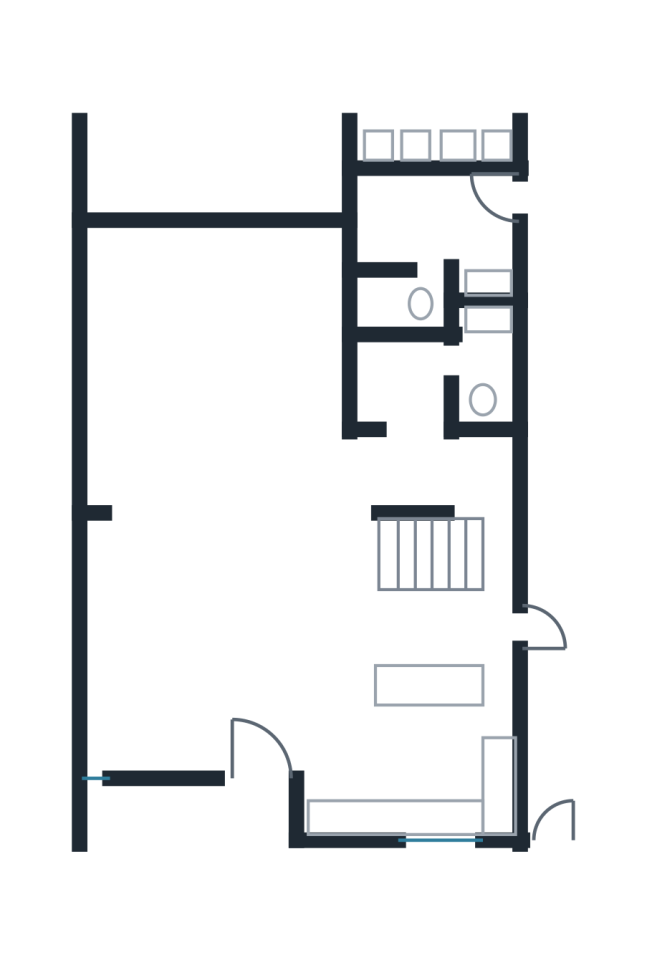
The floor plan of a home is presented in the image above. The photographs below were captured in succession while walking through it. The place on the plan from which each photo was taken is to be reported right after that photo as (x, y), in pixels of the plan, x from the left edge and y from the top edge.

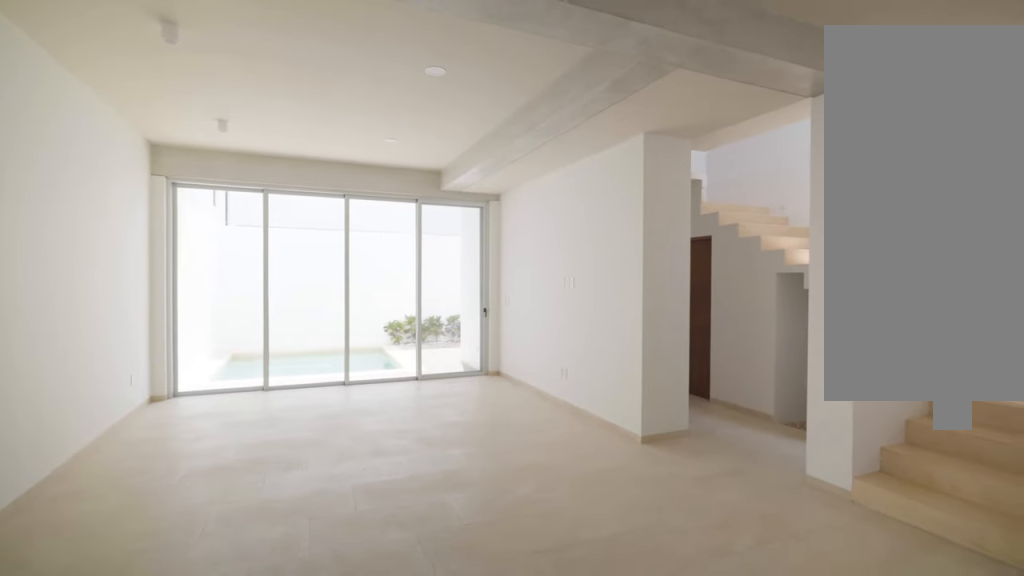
(236, 753)
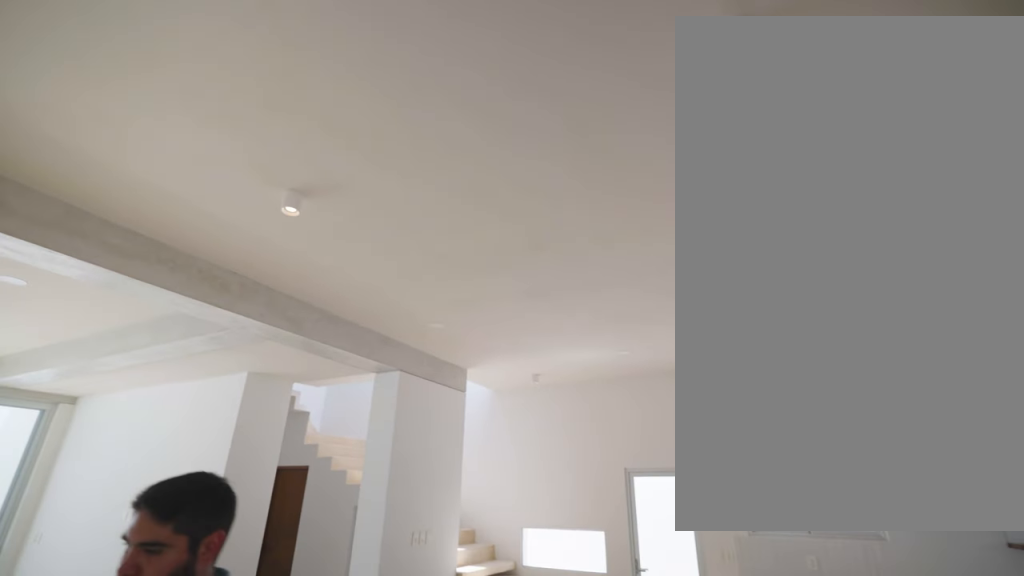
(128, 737)
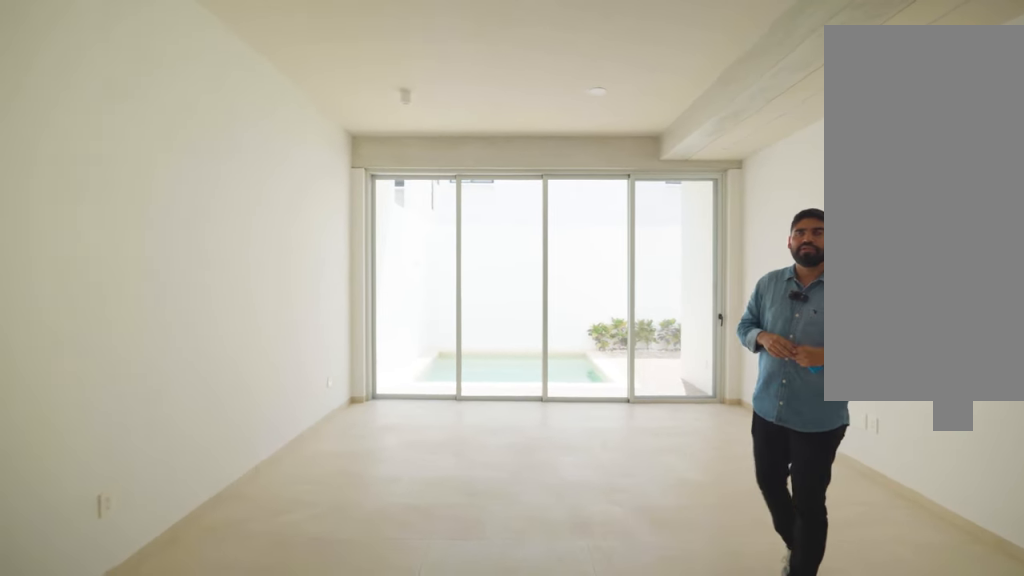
(173, 526)
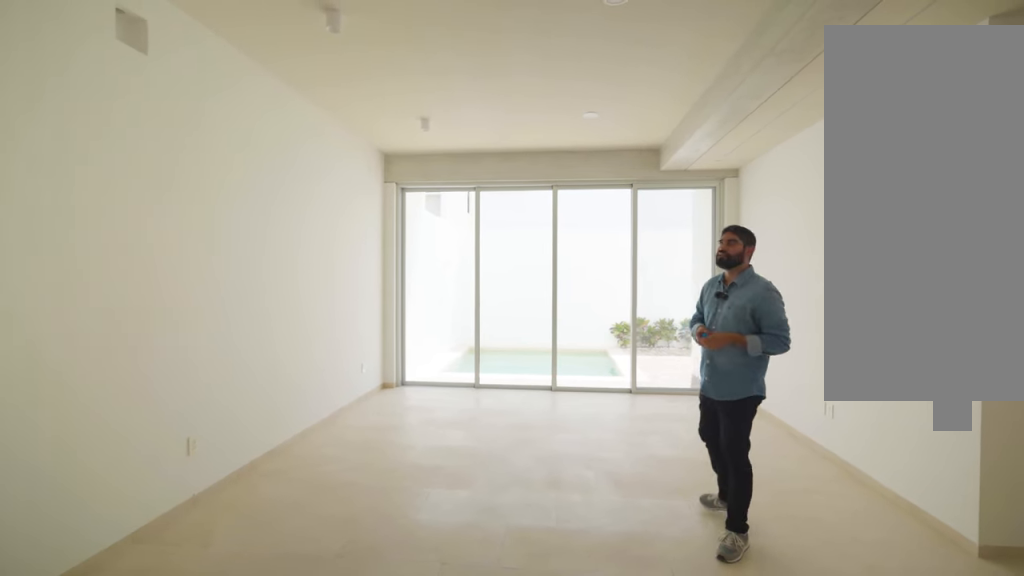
(174, 526)
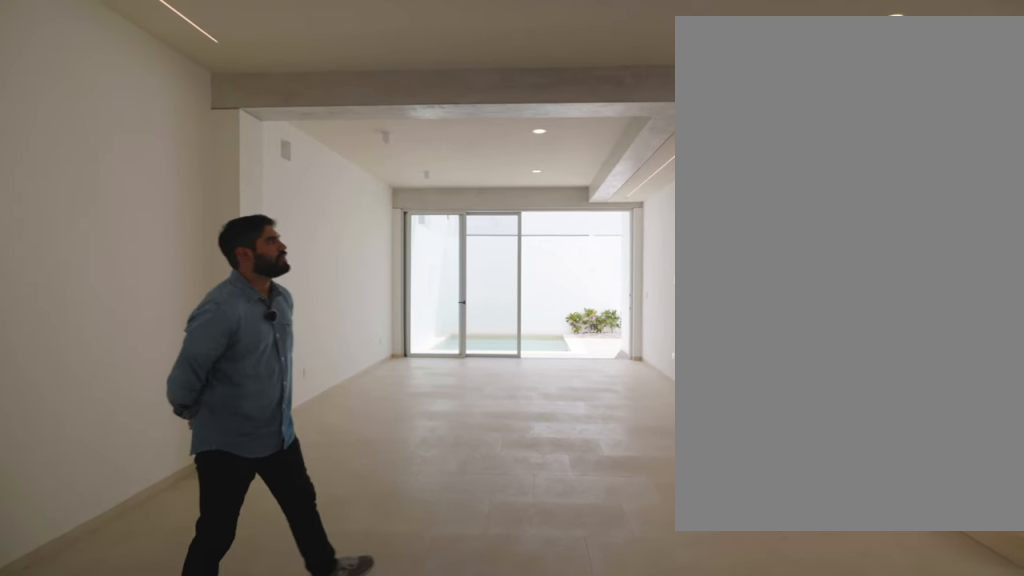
(213, 634)
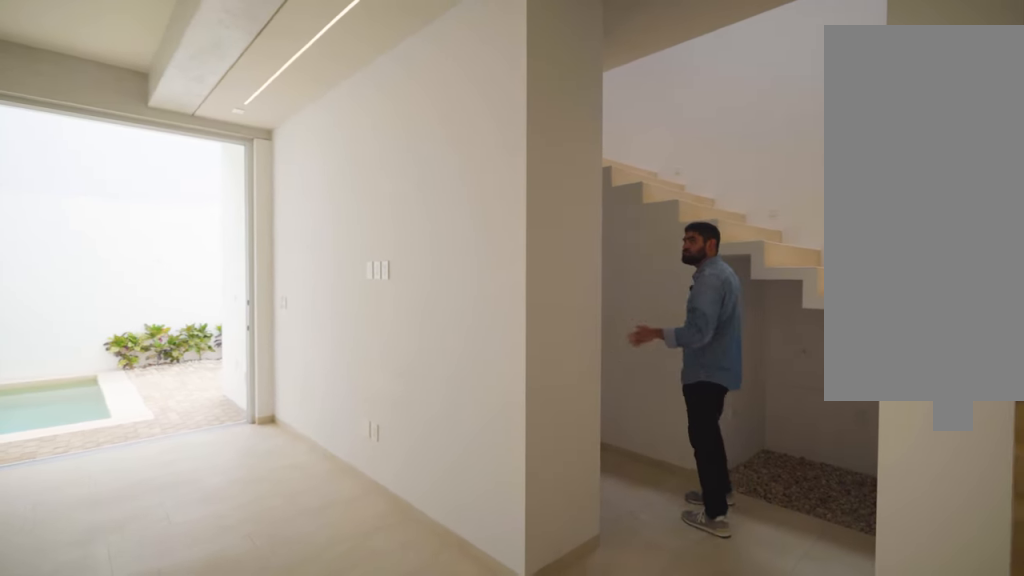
(338, 511)
